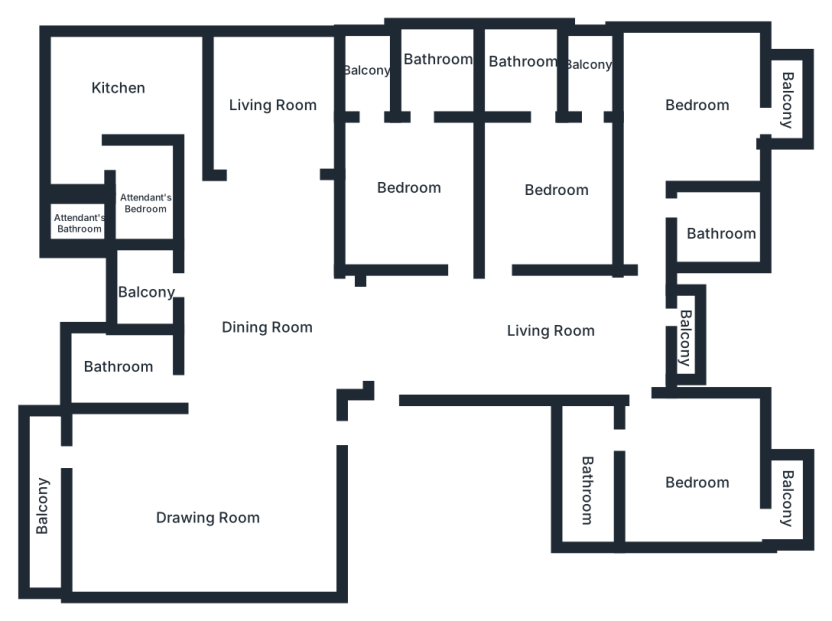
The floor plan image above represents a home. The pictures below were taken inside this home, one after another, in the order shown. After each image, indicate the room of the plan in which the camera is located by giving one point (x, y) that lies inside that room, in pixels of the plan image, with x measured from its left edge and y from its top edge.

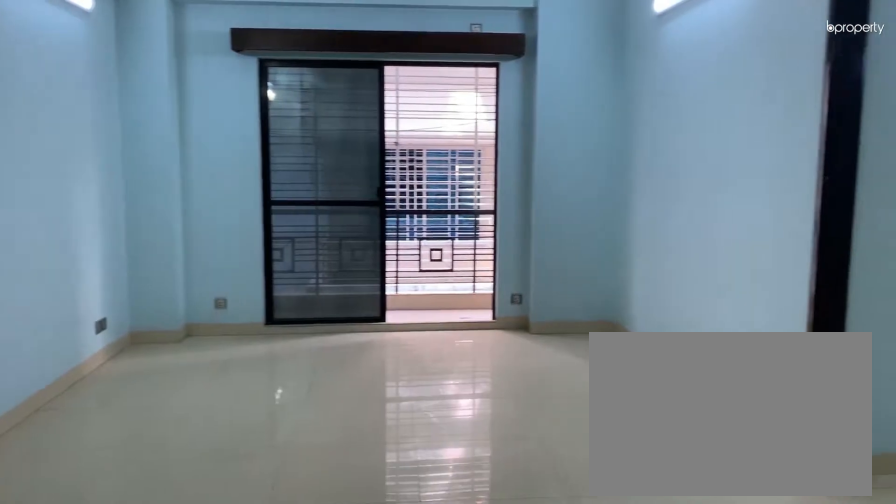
(207, 497)
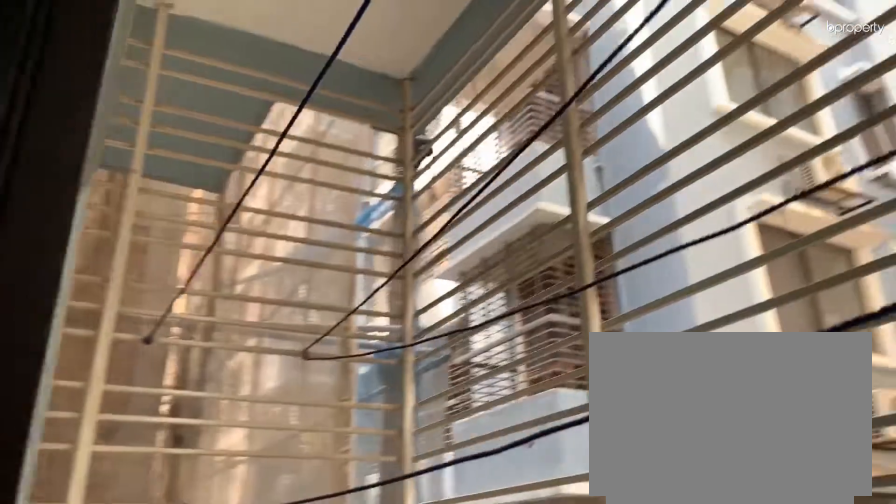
(39, 508)
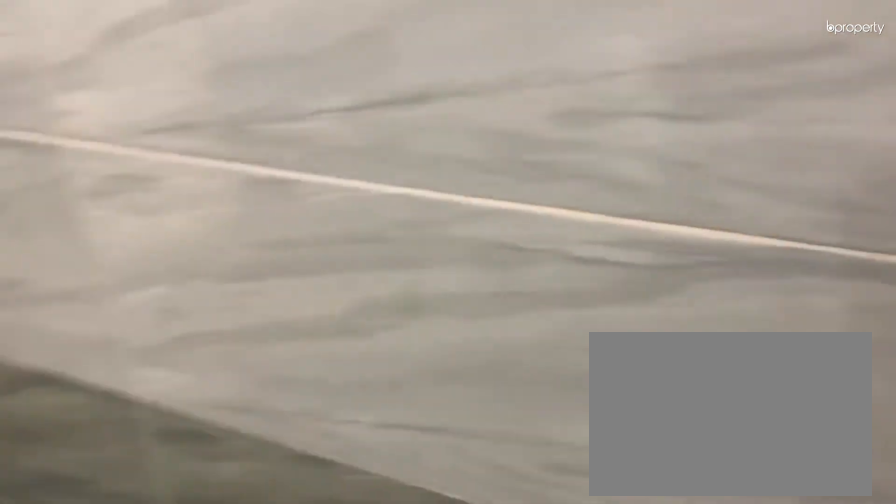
(130, 370)
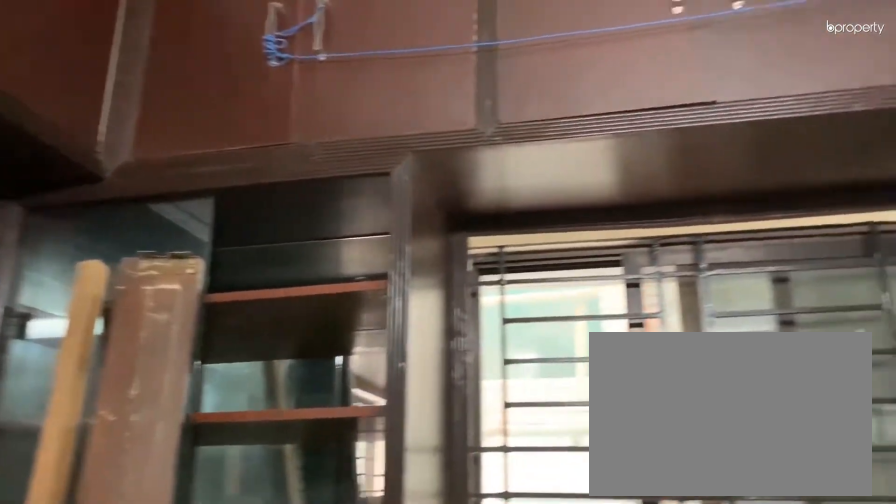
(114, 81)
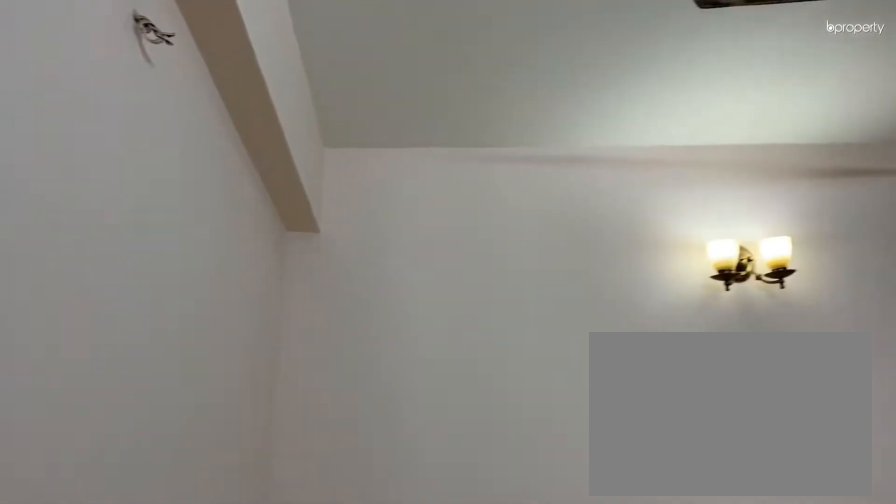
(405, 176)
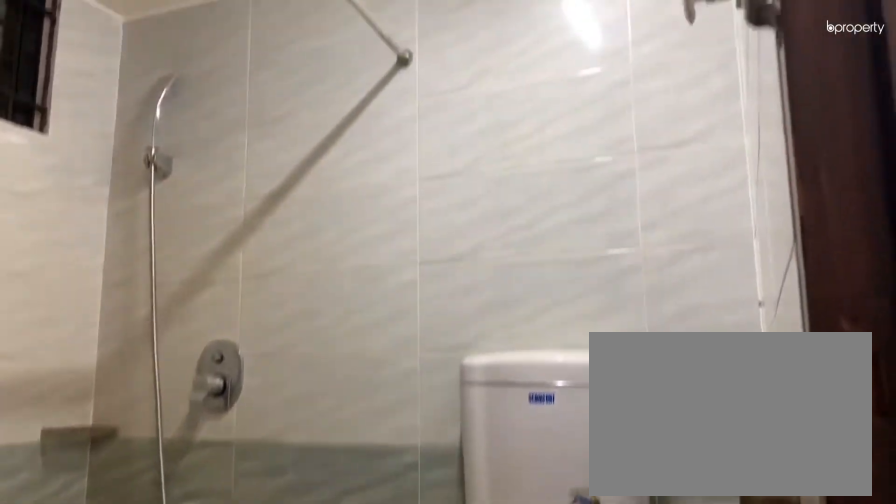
(430, 67)
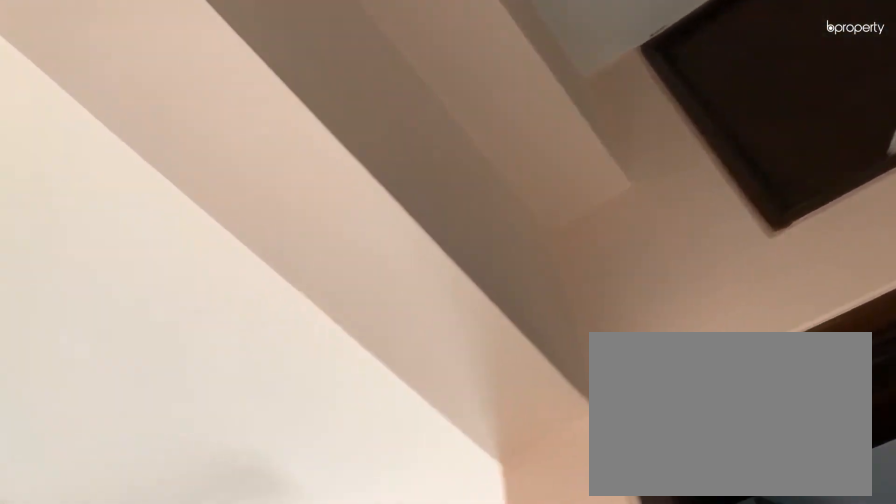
(687, 104)
